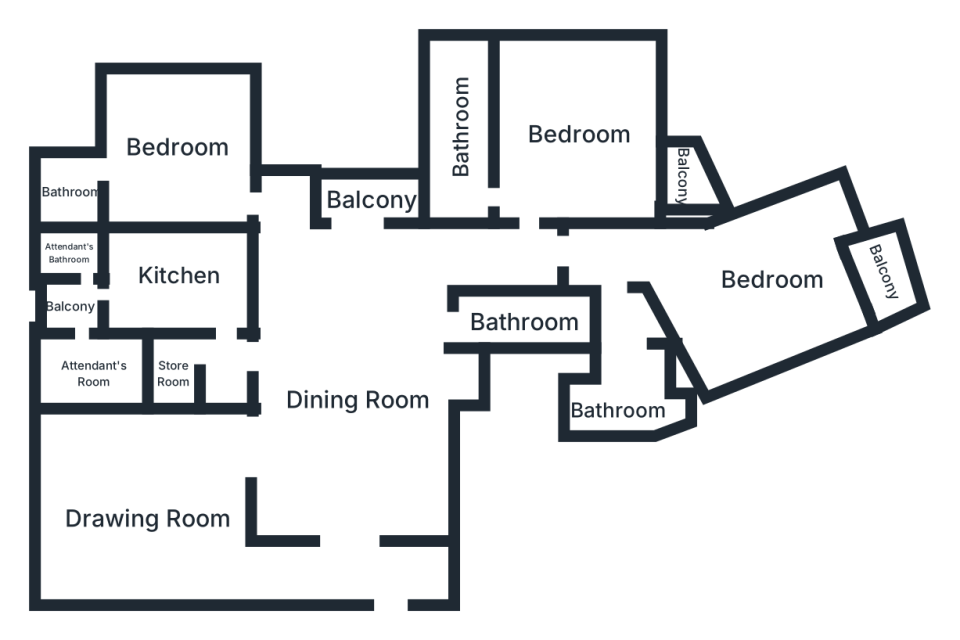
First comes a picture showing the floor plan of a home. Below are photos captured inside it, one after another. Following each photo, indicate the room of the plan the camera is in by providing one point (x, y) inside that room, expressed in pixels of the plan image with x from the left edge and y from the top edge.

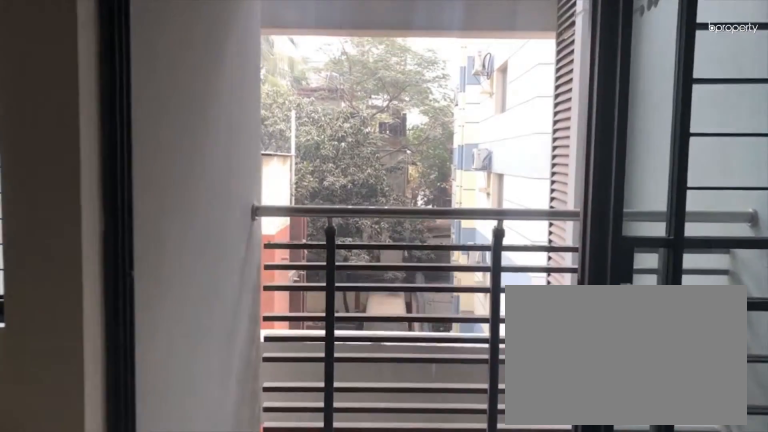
(372, 202)
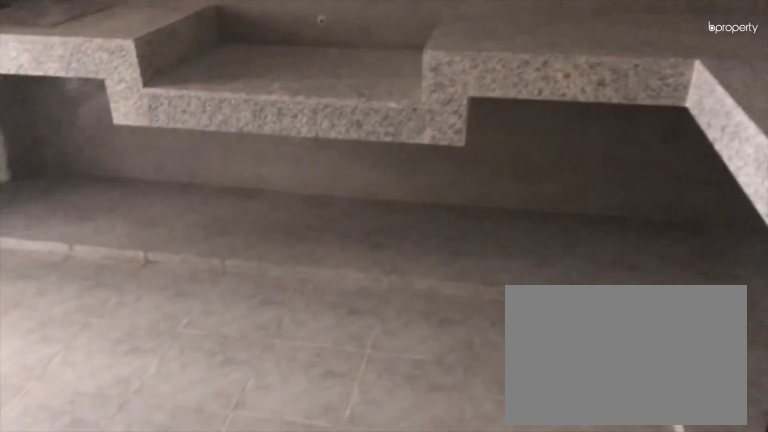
(178, 279)
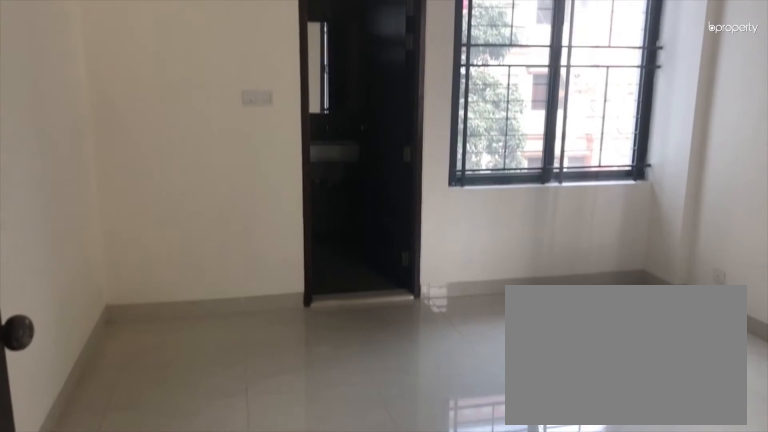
(176, 150)
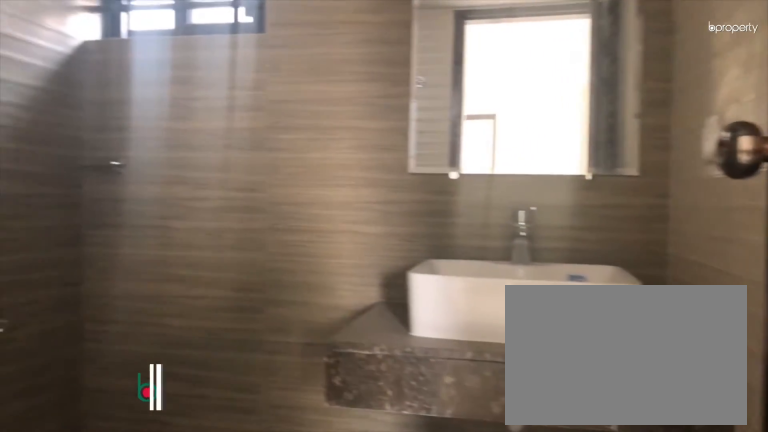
(77, 192)
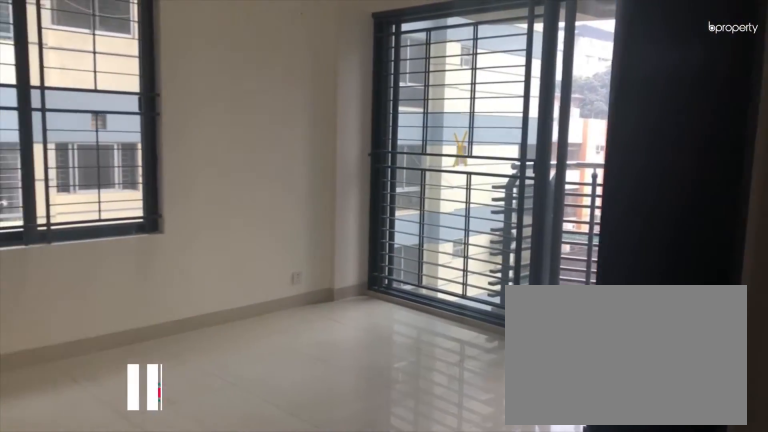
(579, 138)
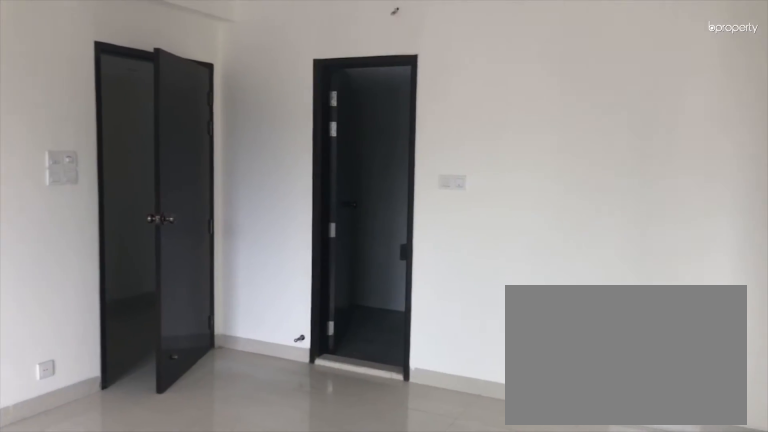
(579, 139)
